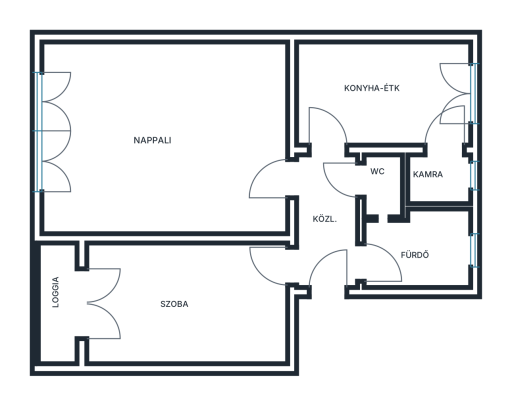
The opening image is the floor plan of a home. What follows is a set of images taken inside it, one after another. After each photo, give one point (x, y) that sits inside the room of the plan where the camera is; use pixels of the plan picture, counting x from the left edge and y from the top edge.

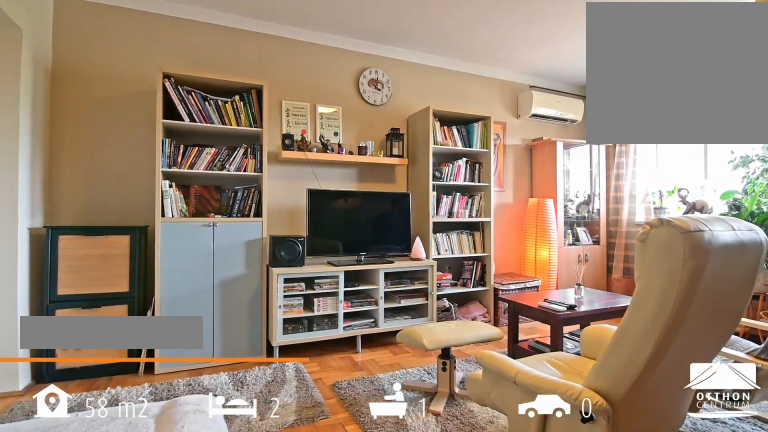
(166, 138)
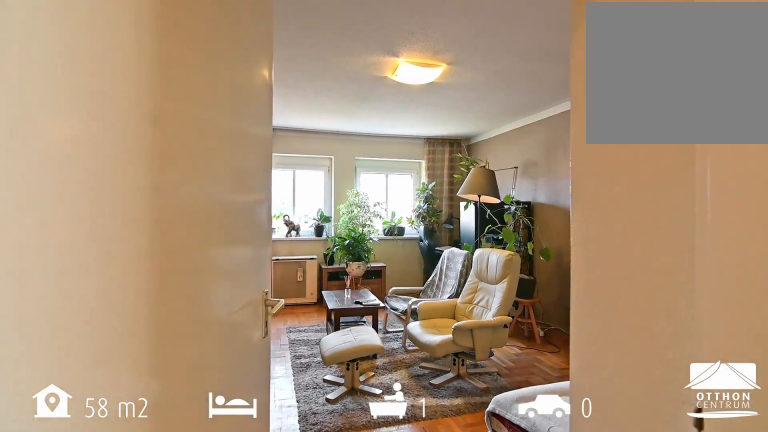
(166, 137)
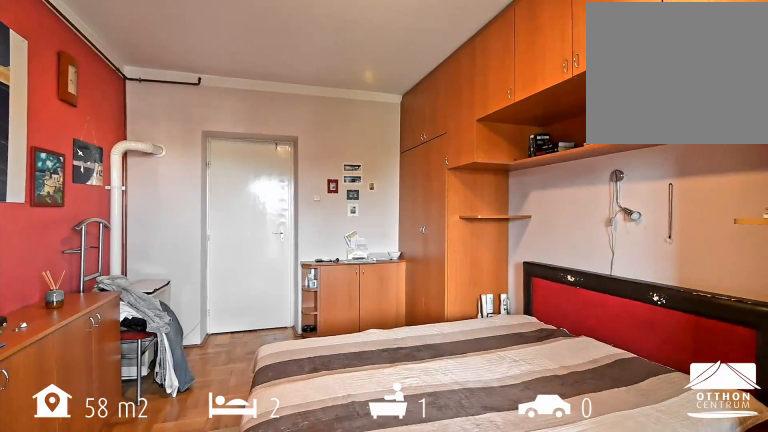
(188, 304)
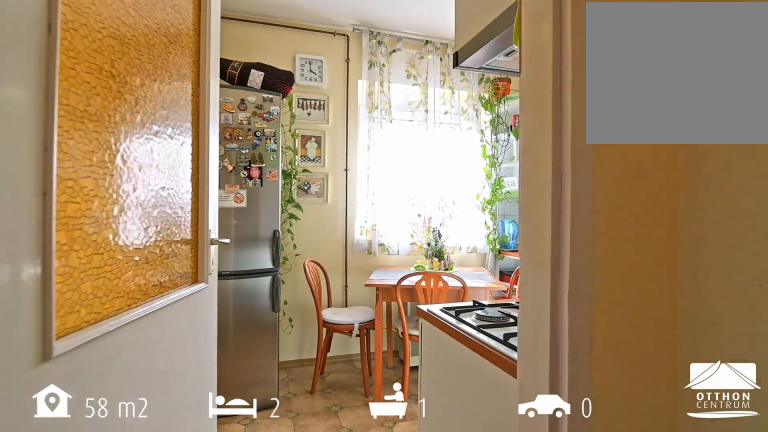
(384, 93)
